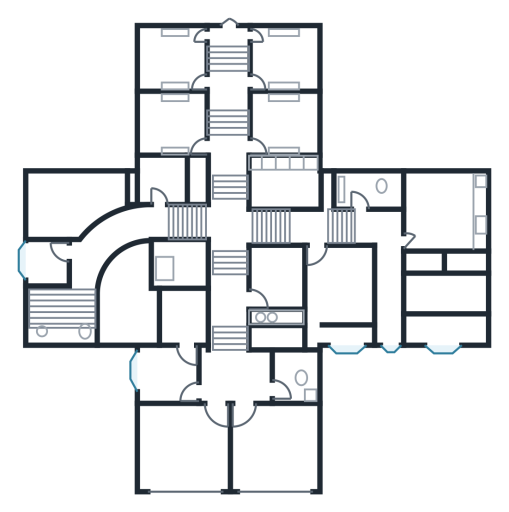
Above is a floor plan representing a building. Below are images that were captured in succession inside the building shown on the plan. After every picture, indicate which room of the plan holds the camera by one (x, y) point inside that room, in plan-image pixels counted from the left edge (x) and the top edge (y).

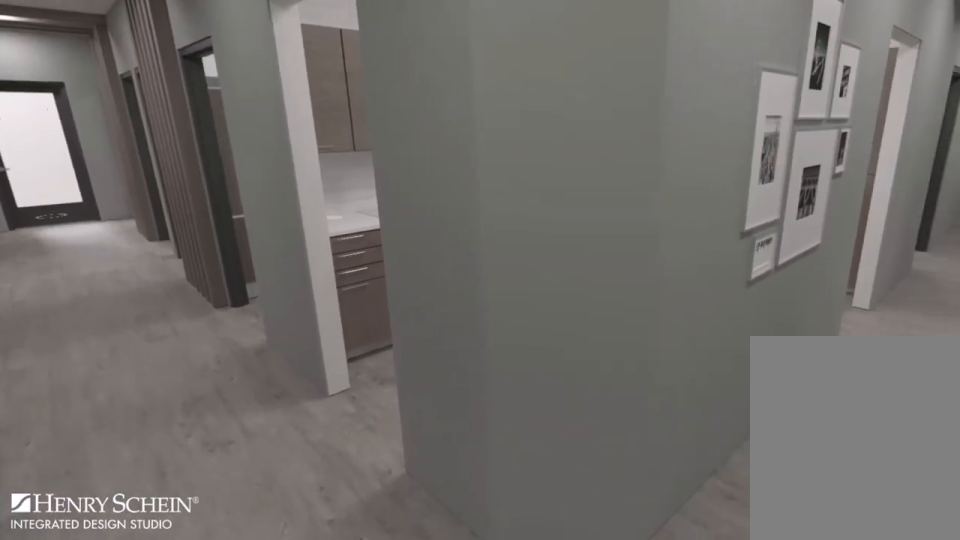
(229, 226)
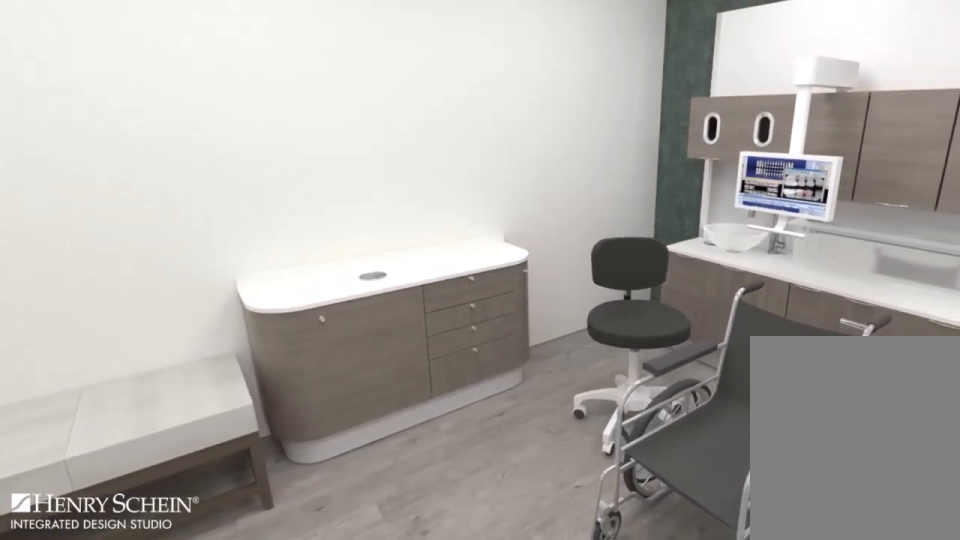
(331, 274)
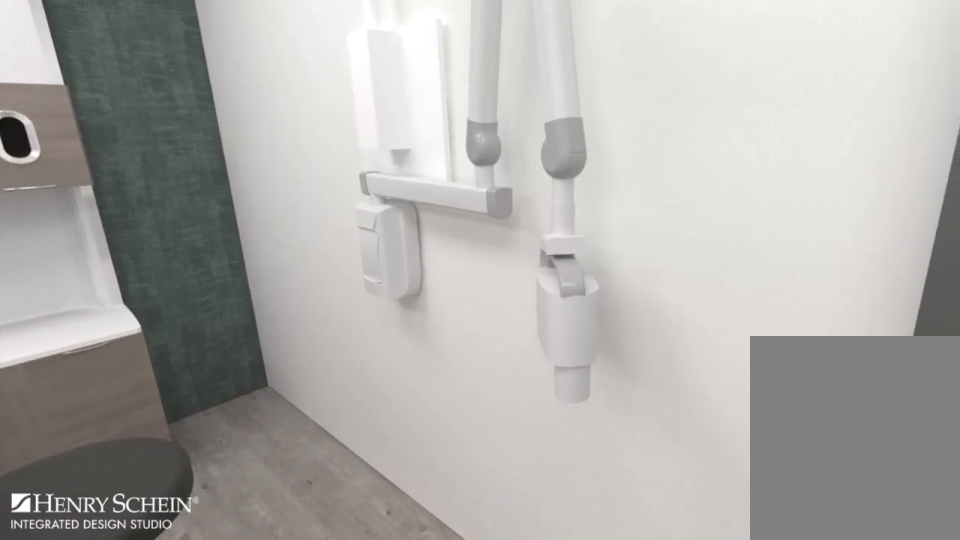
(331, 274)
